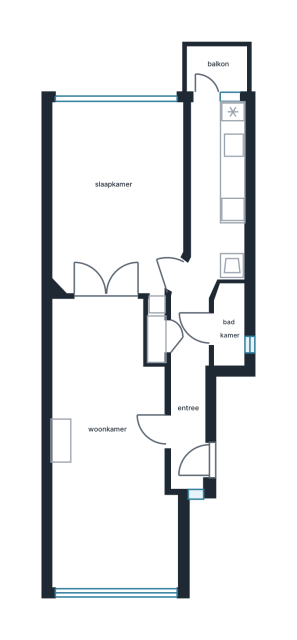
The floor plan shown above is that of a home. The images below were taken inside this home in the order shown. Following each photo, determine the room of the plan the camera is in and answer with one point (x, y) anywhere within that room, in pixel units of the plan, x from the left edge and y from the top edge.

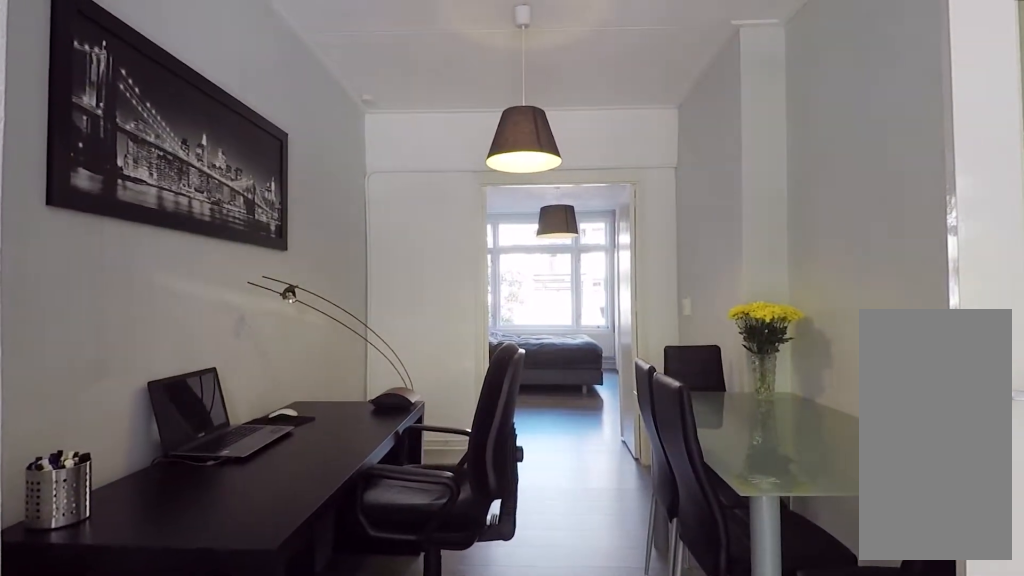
(115, 446)
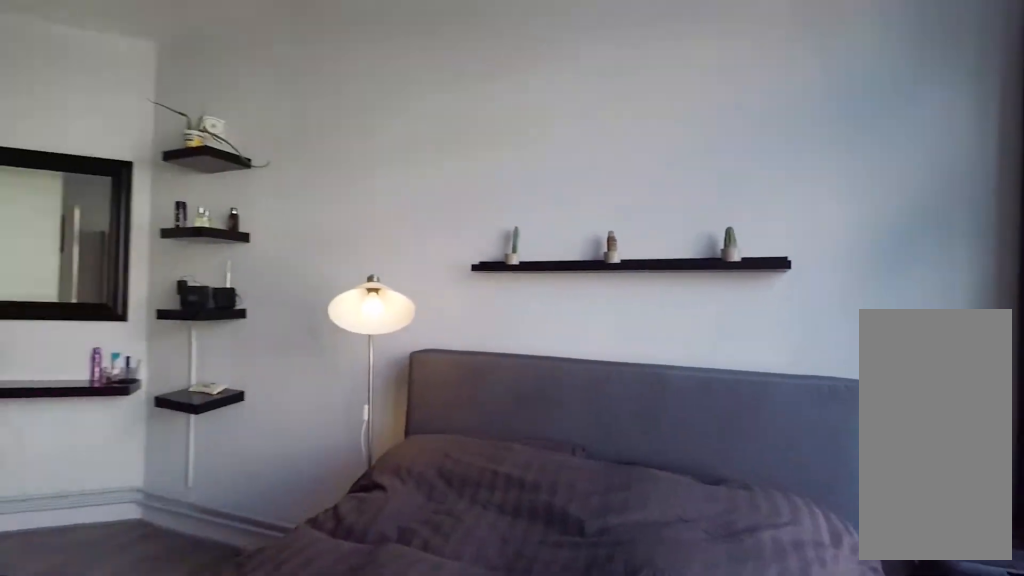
(115, 198)
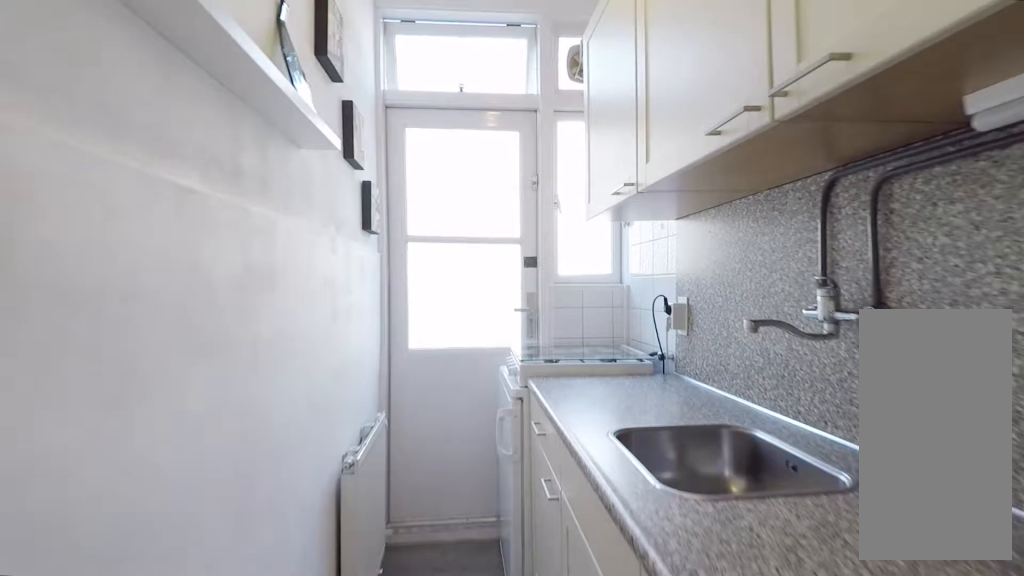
(220, 161)
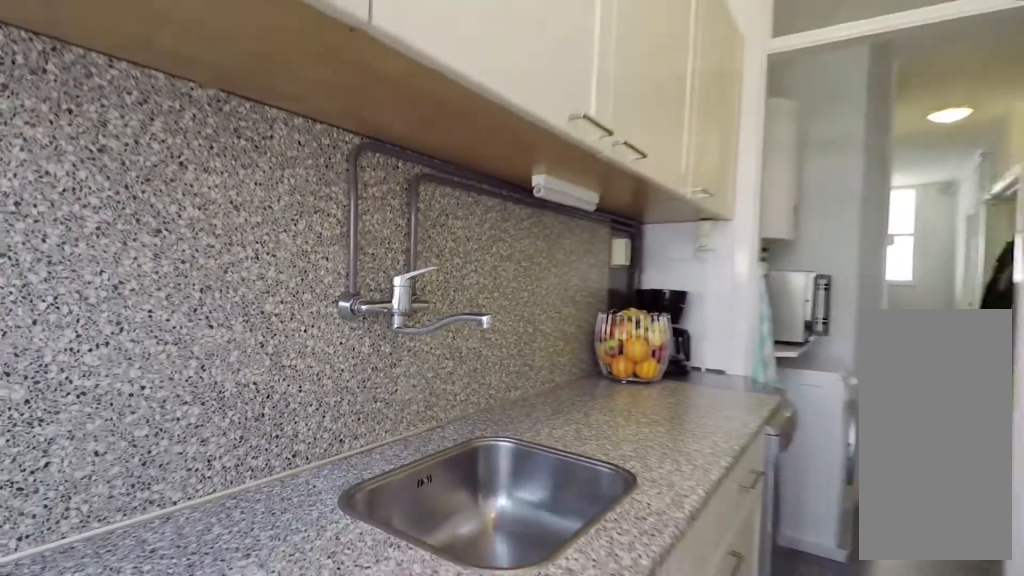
(220, 161)
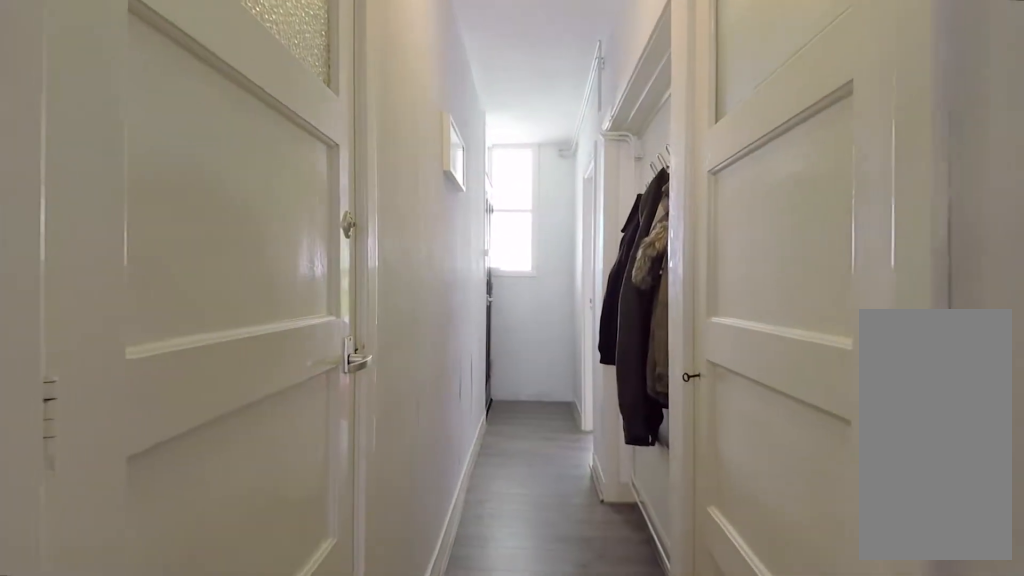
(201, 360)
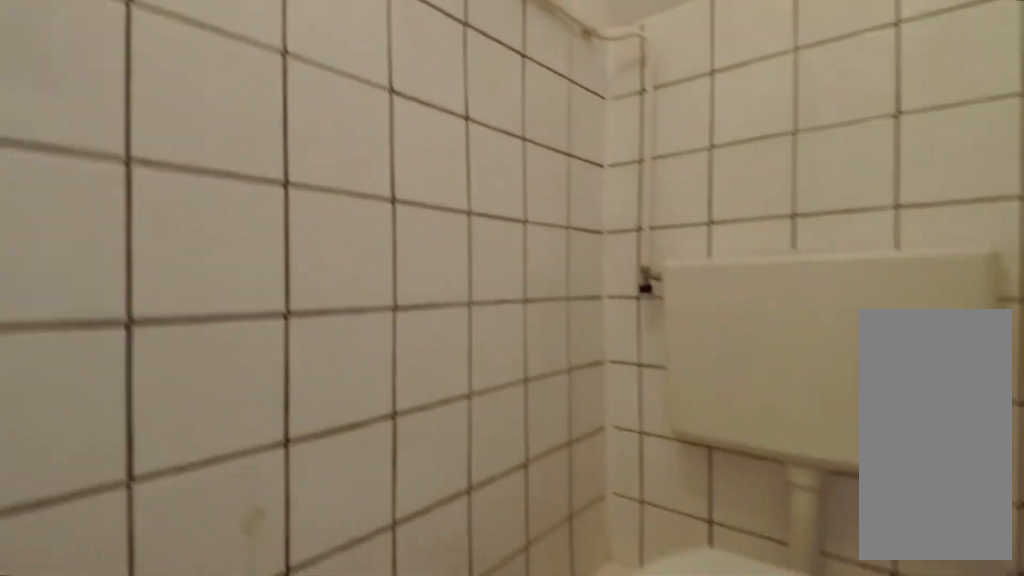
(228, 326)
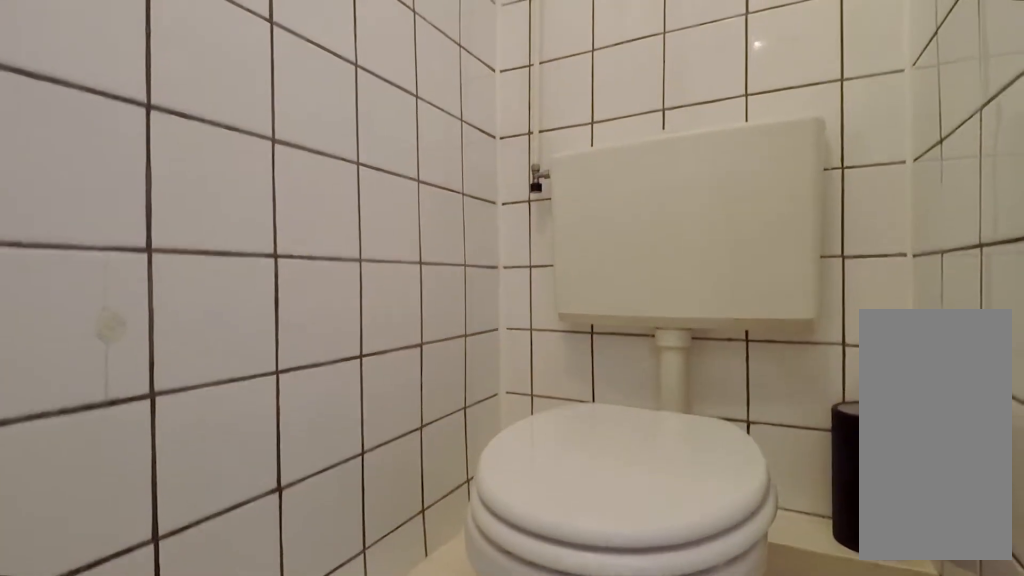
(228, 326)
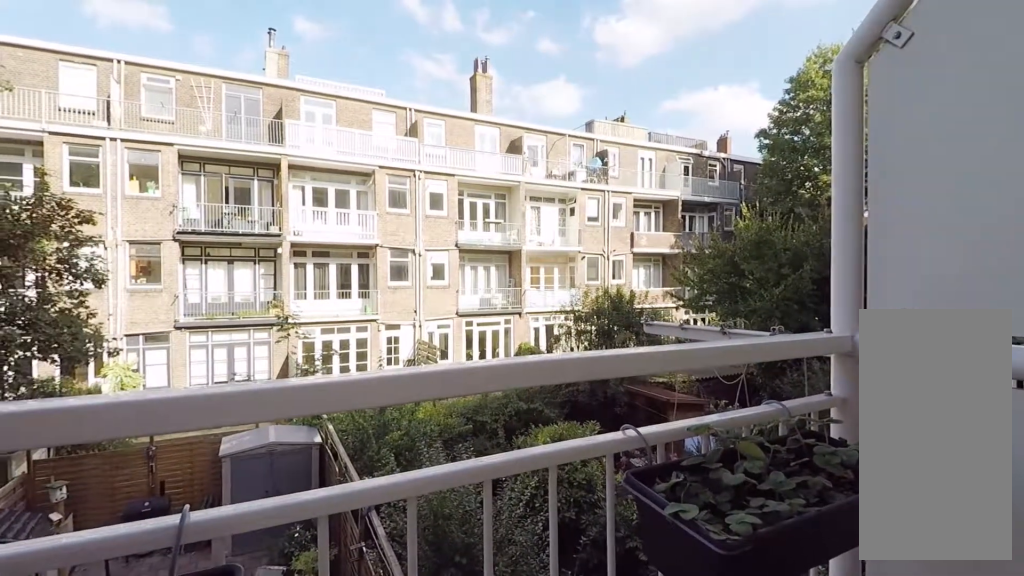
(216, 70)
